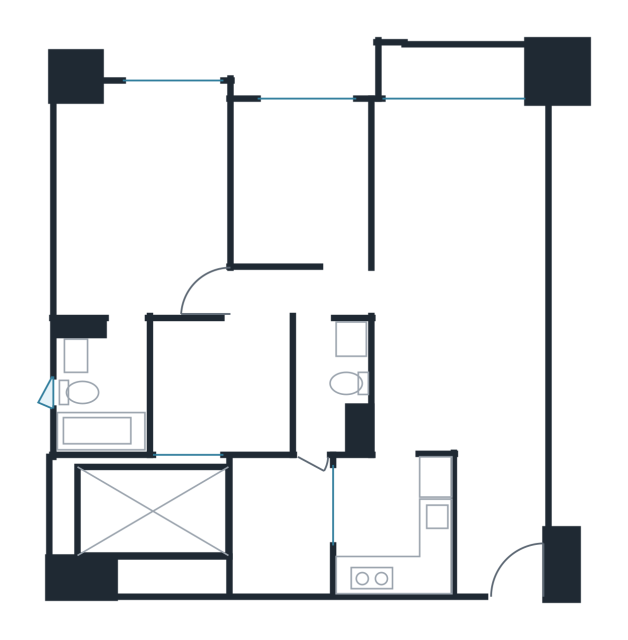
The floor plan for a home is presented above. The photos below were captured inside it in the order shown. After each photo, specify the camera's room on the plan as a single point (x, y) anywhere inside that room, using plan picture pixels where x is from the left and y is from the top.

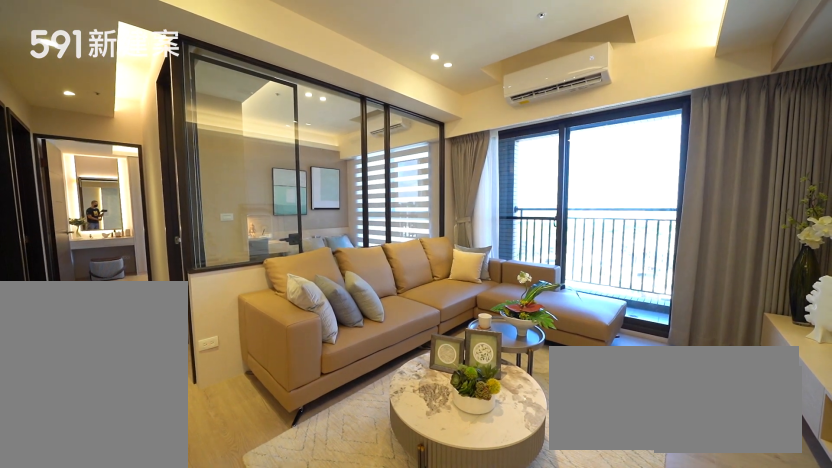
(458, 178)
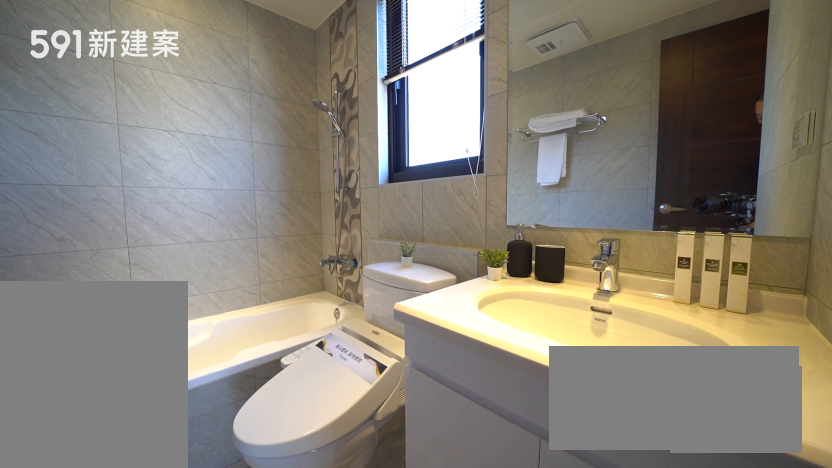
(100, 386)
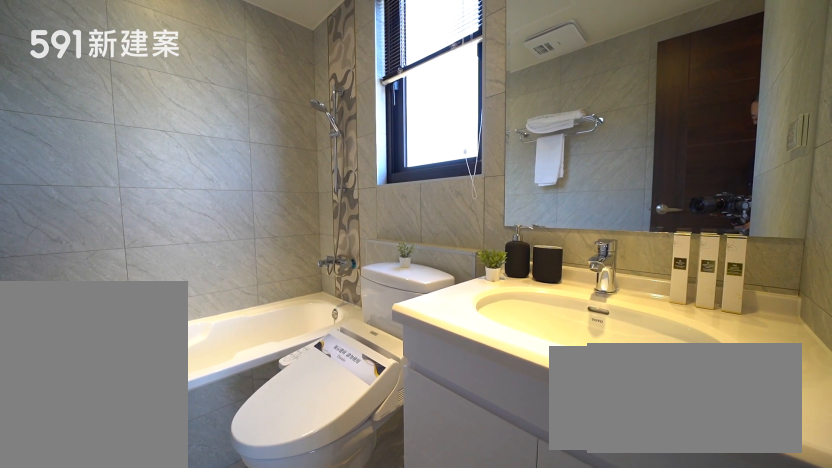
(100, 386)
